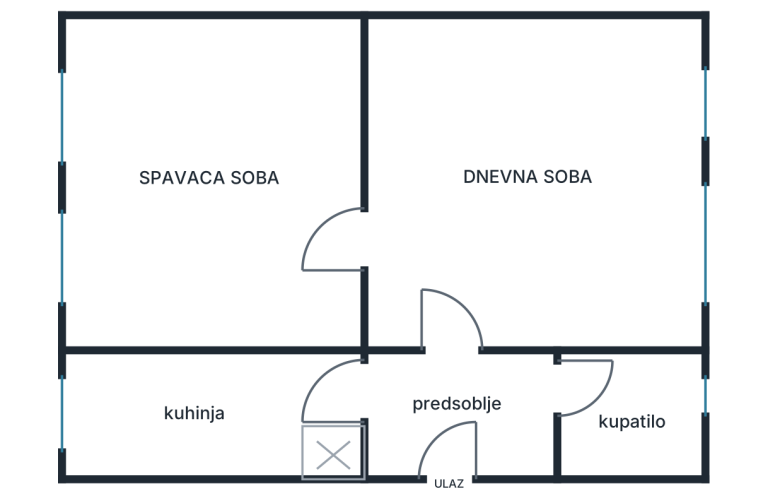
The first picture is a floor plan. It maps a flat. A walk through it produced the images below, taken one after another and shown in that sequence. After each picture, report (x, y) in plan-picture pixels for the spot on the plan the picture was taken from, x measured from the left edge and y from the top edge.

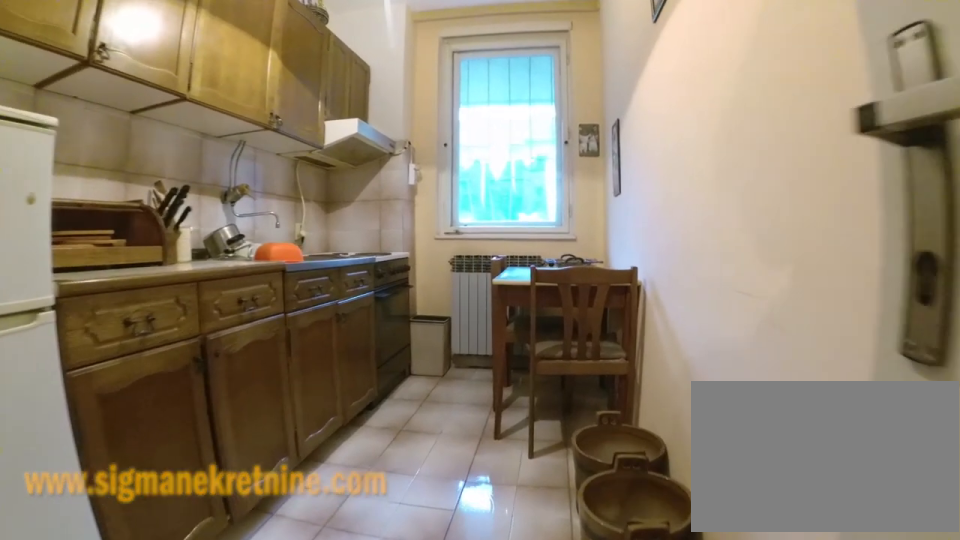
(356, 377)
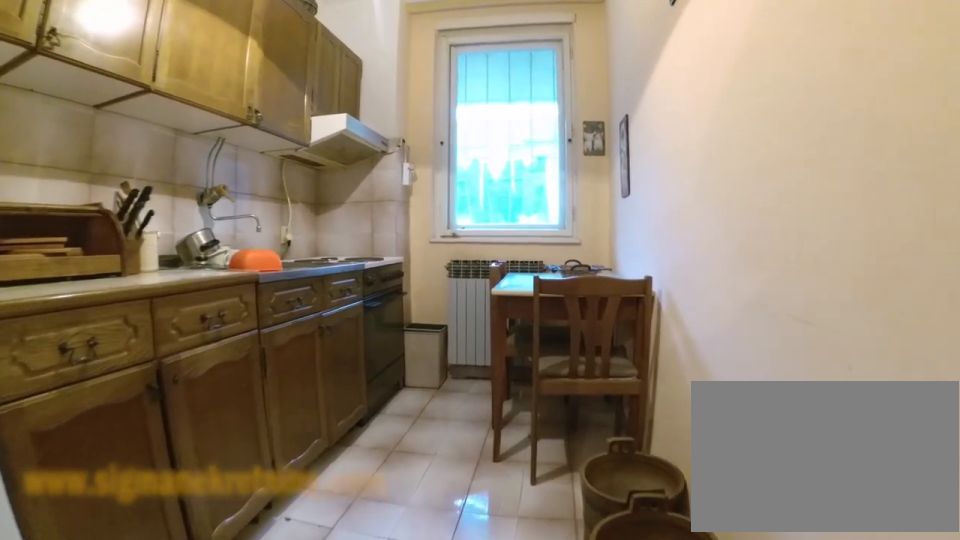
(339, 377)
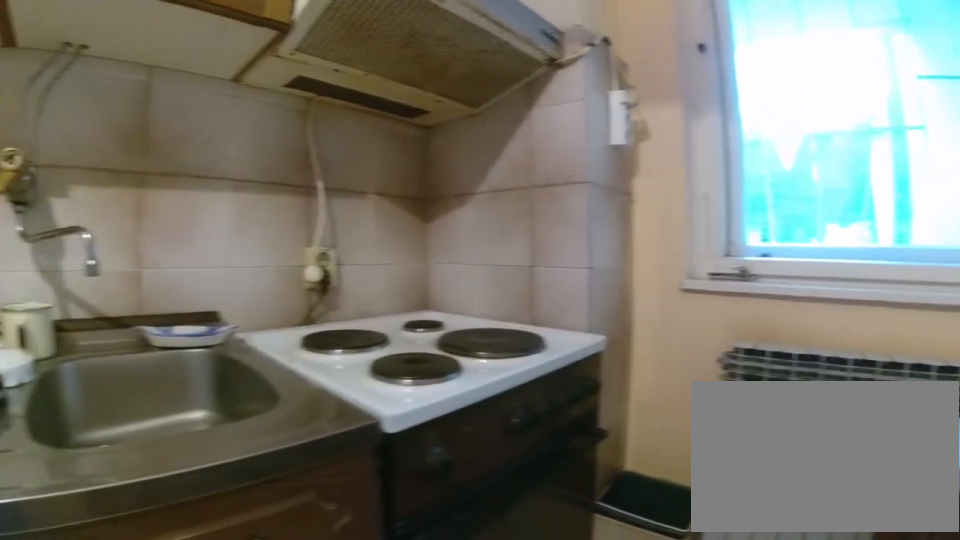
(171, 366)
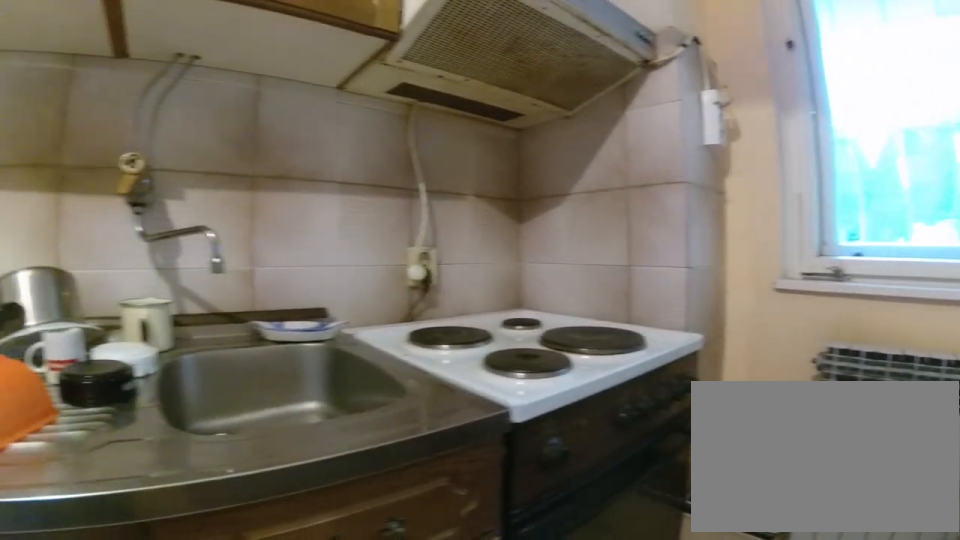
(168, 363)
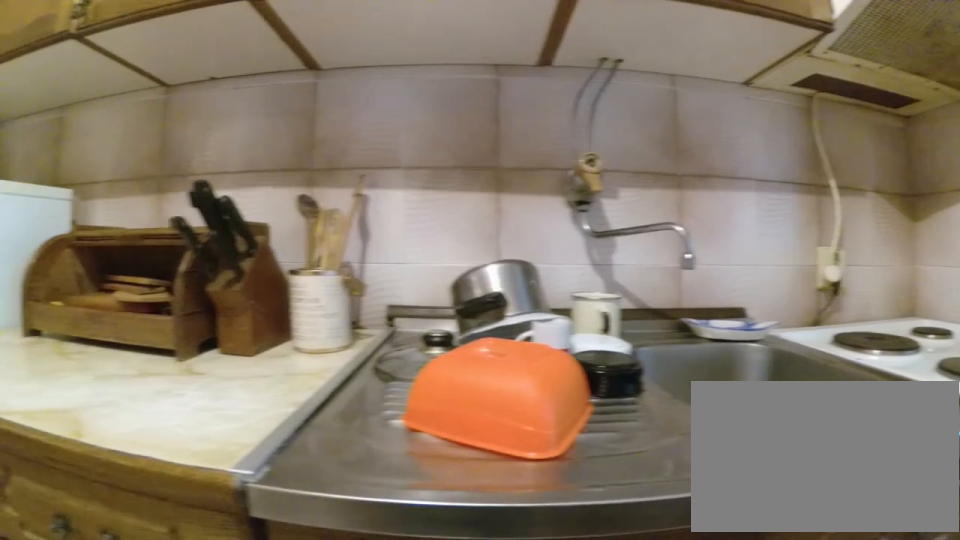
(154, 358)
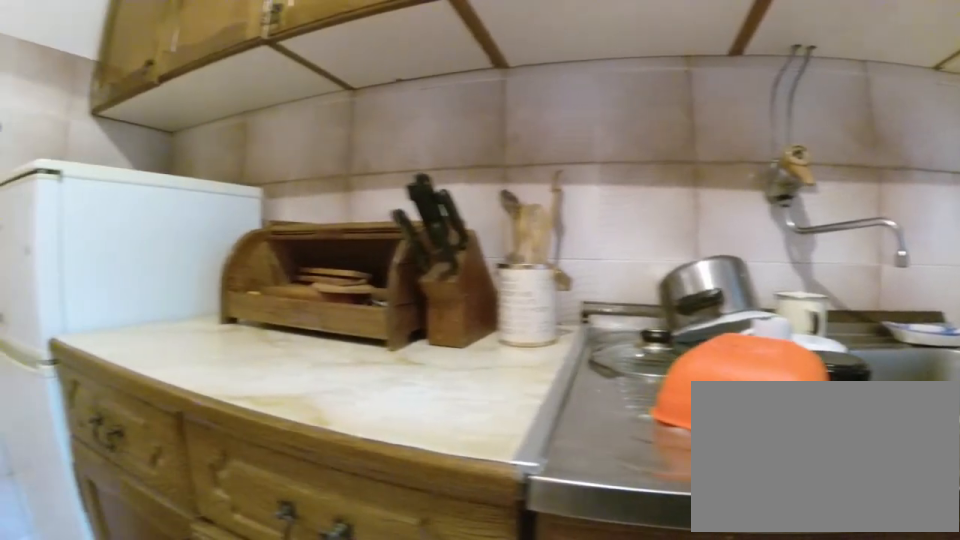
(146, 359)
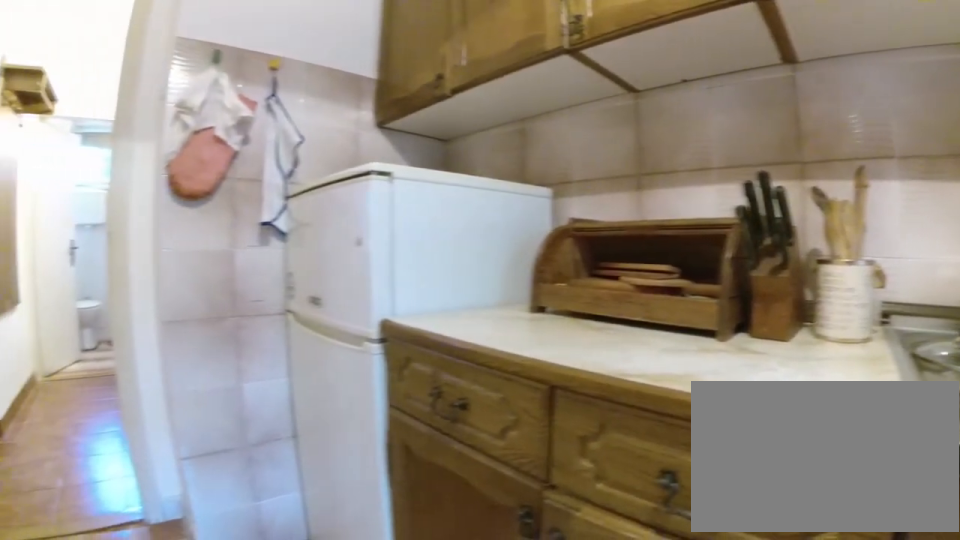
(137, 368)
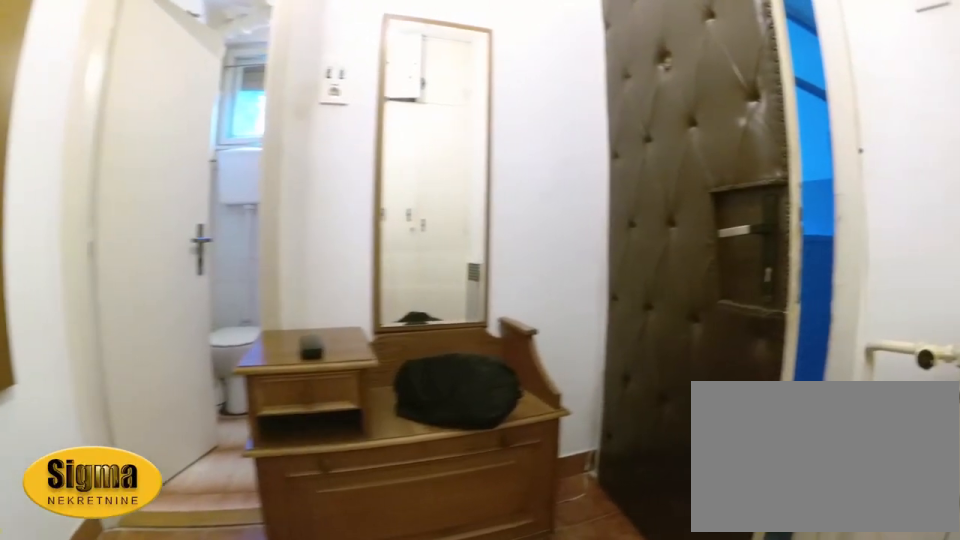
(437, 394)
